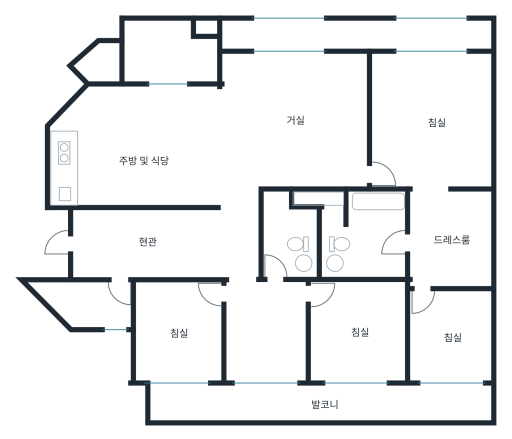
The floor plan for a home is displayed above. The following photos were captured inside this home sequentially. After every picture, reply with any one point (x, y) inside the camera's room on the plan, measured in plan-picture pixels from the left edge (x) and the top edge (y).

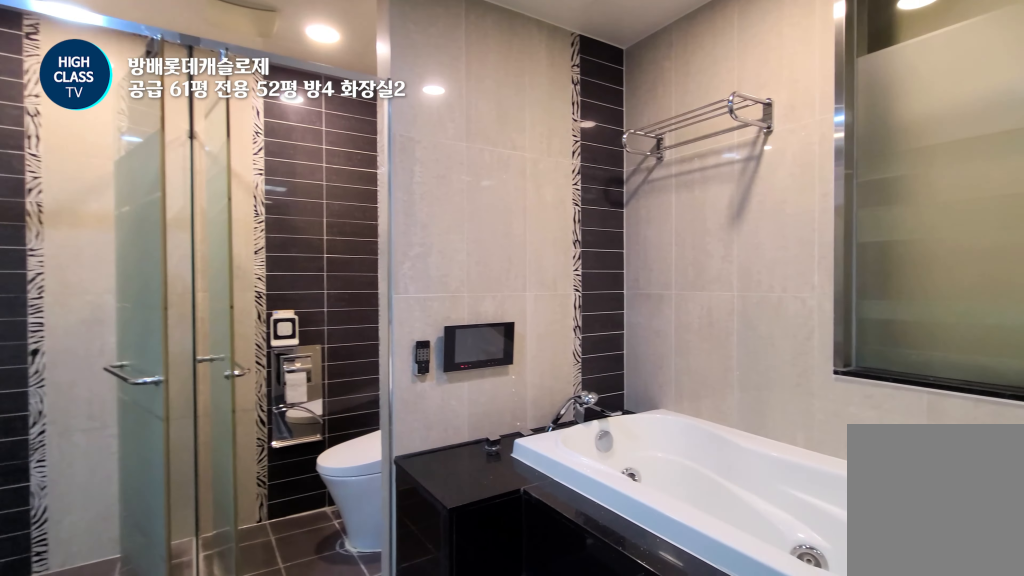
(362, 234)
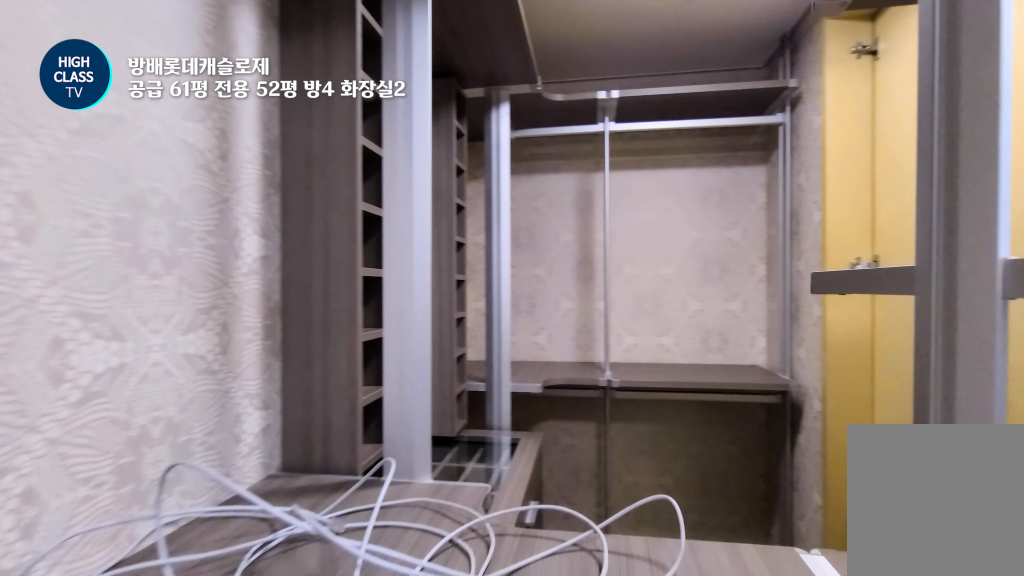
(449, 236)
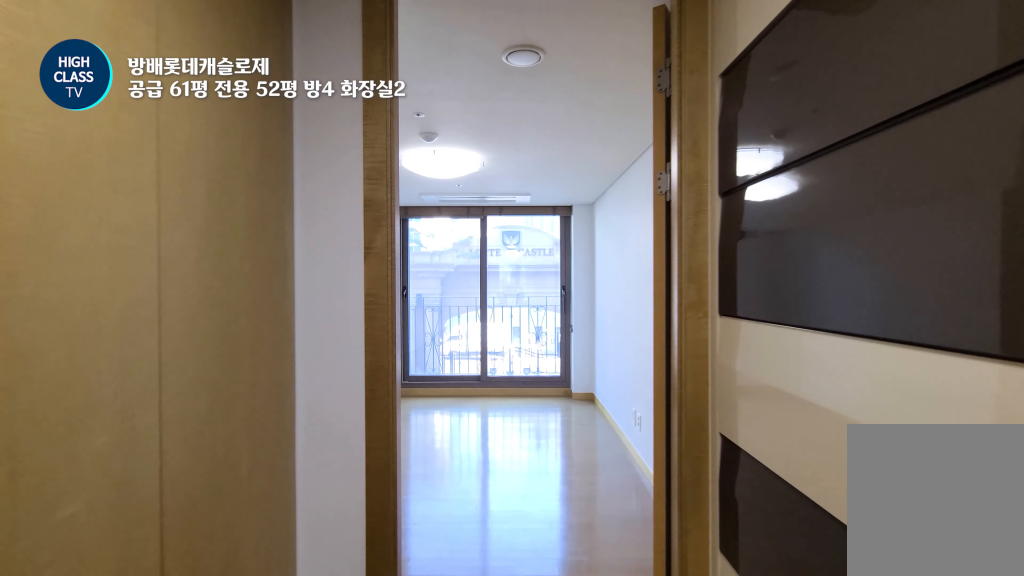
(449, 236)
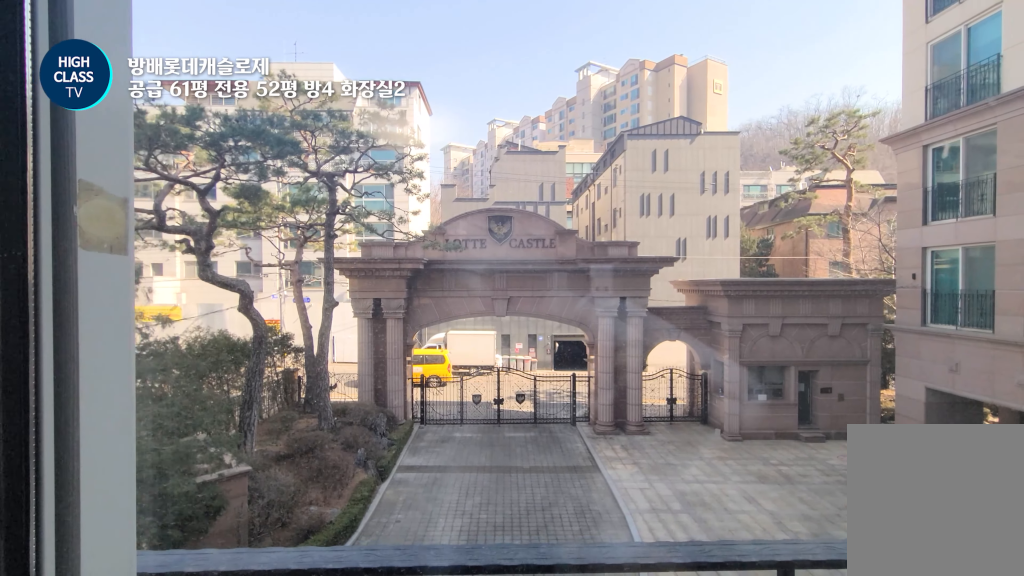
(452, 353)
